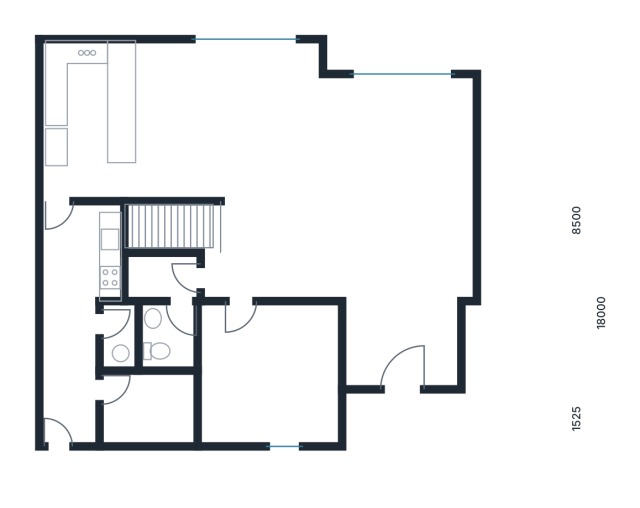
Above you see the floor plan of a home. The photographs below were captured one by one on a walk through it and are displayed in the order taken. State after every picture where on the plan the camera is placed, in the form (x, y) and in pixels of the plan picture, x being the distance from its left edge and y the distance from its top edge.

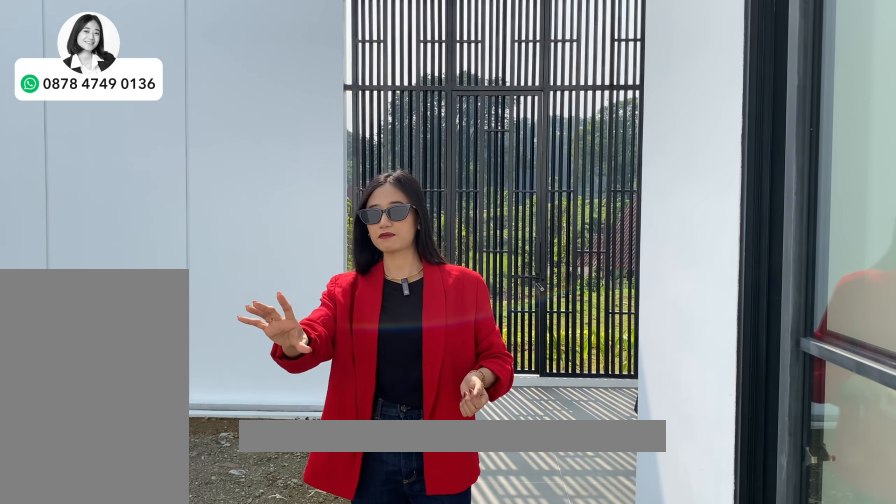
(373, 52)
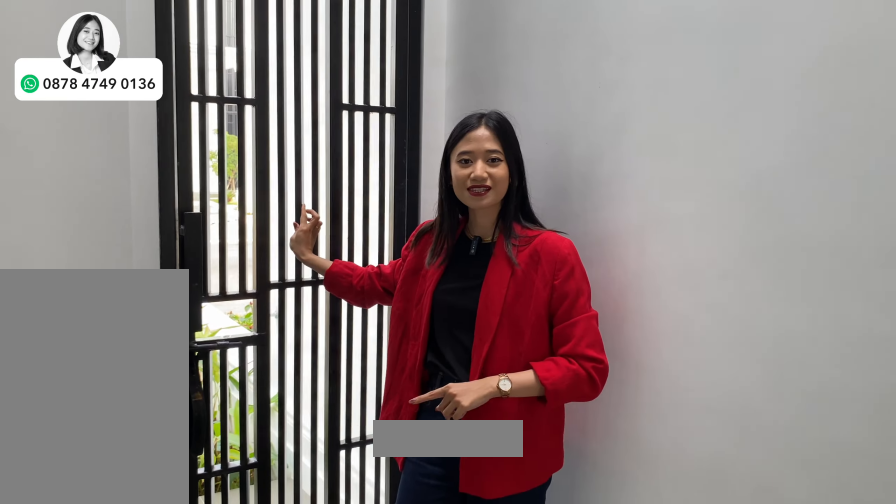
(71, 402)
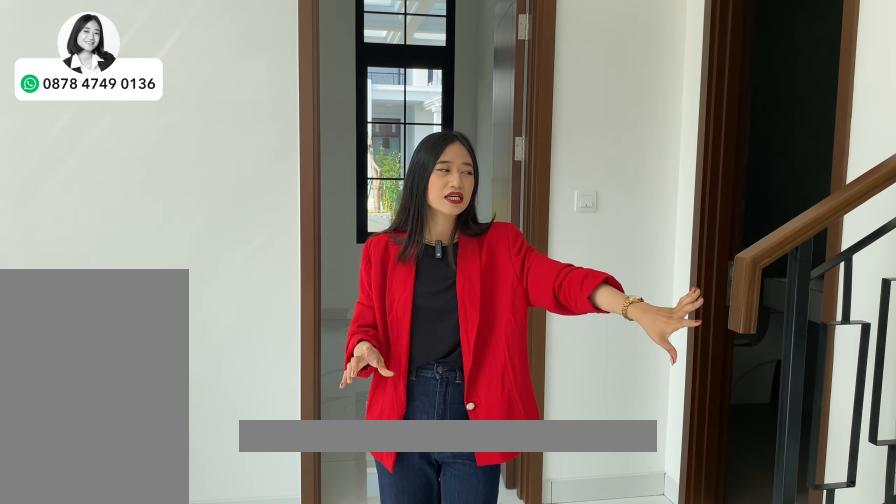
(258, 260)
